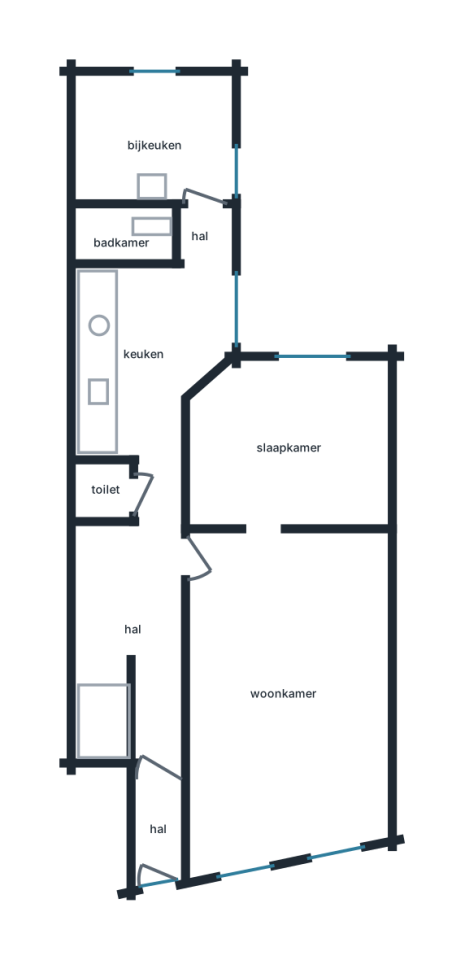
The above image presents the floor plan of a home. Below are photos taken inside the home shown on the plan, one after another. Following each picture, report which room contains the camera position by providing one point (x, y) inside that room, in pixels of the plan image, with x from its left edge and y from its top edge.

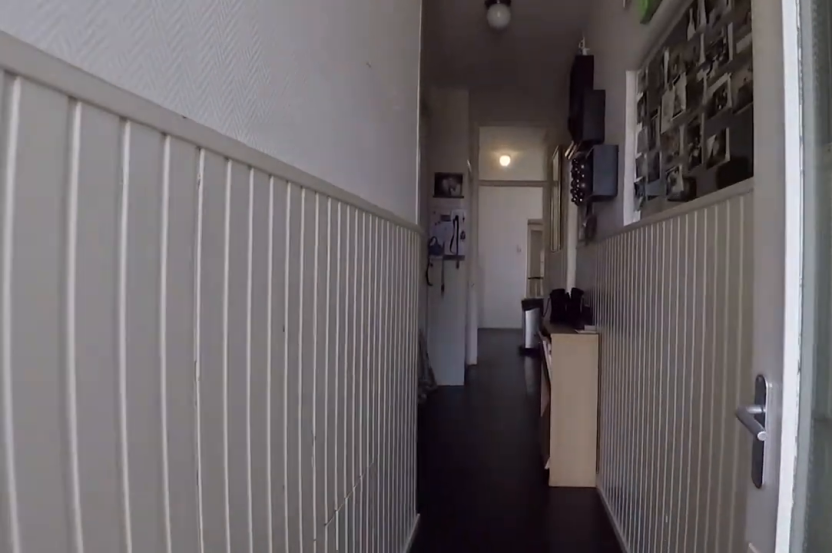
(144, 649)
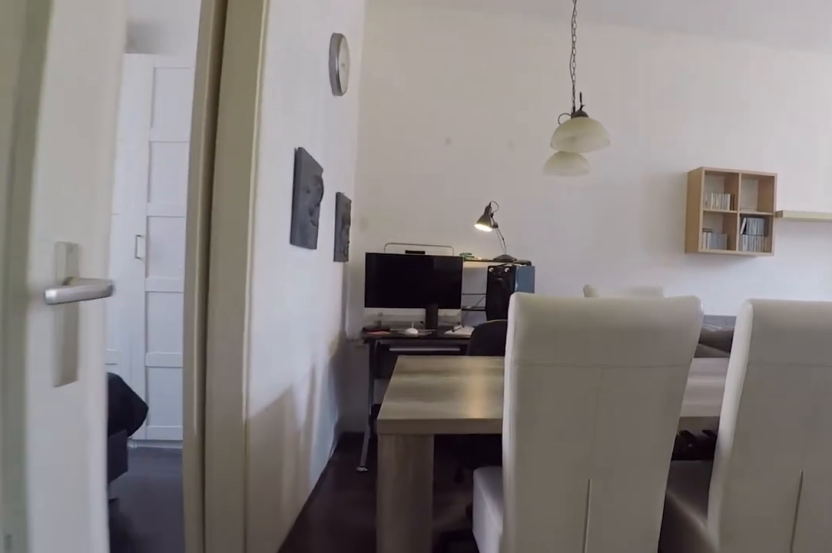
(384, 684)
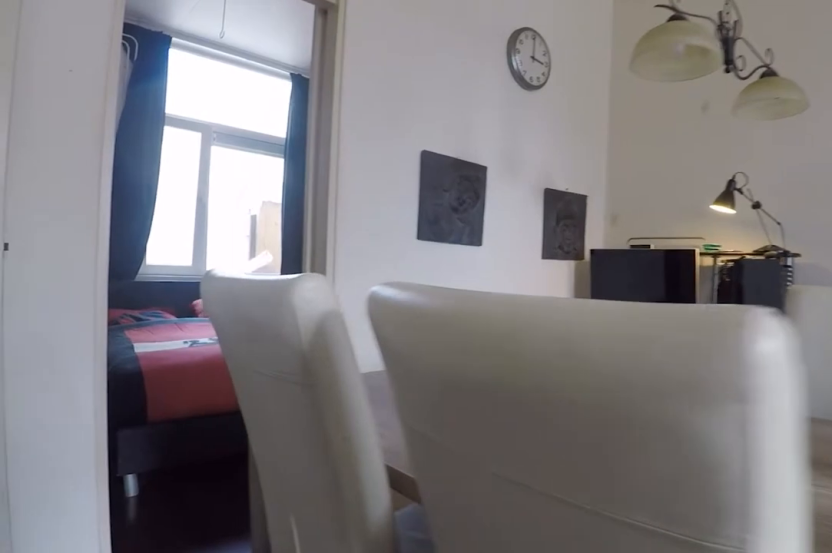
(384, 684)
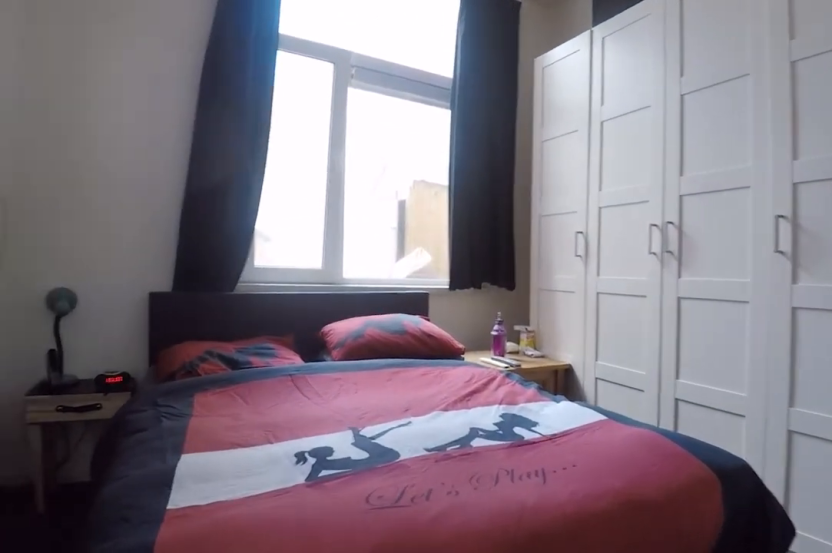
(290, 446)
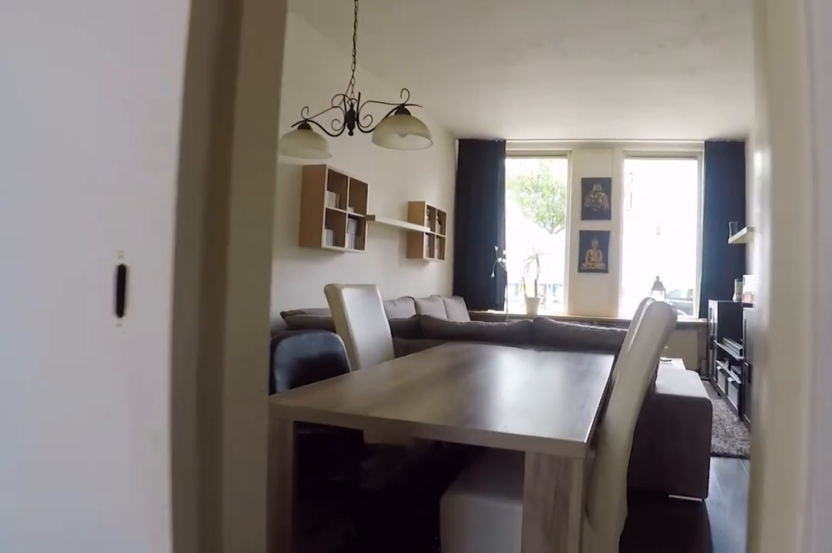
(290, 446)
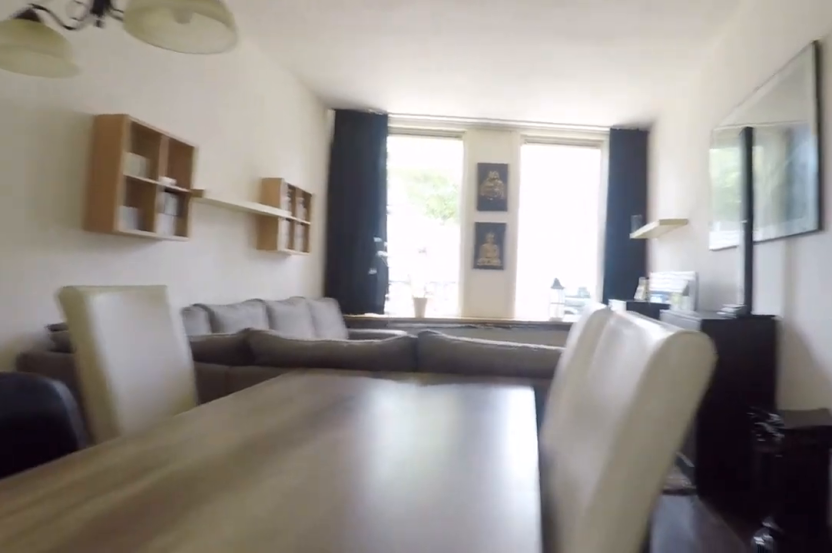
(384, 695)
